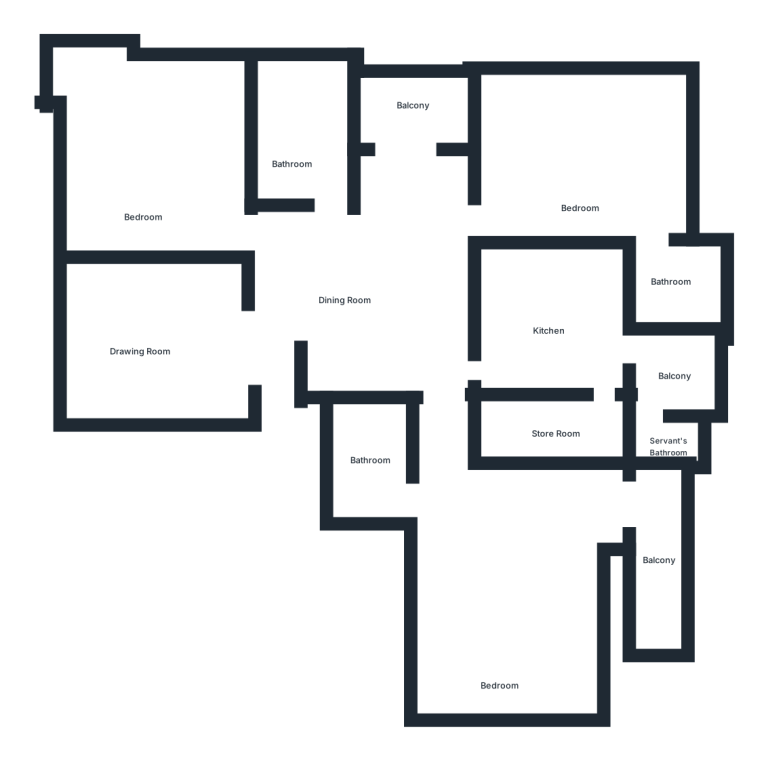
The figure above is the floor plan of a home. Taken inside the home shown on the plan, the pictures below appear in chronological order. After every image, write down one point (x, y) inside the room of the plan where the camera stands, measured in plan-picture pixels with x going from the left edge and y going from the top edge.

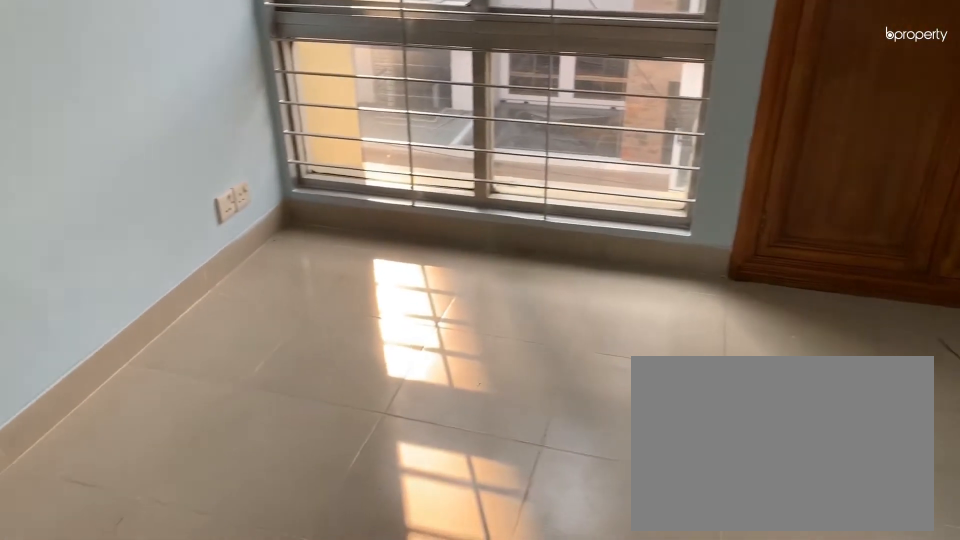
(584, 165)
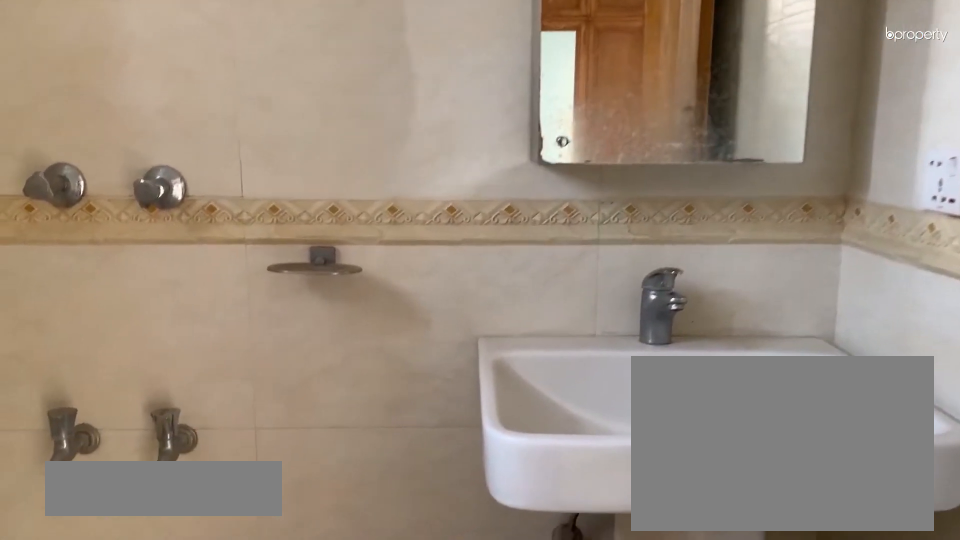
(671, 283)
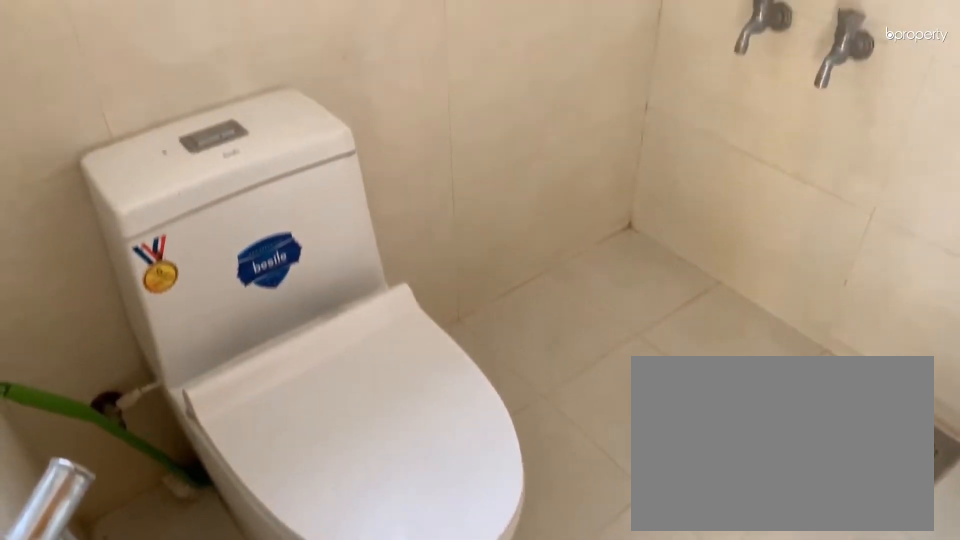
(671, 283)
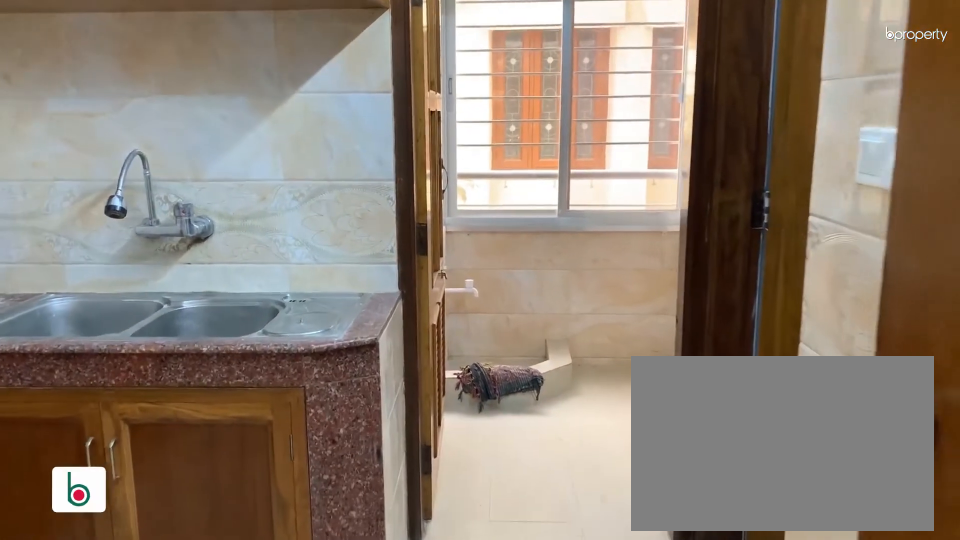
(551, 327)
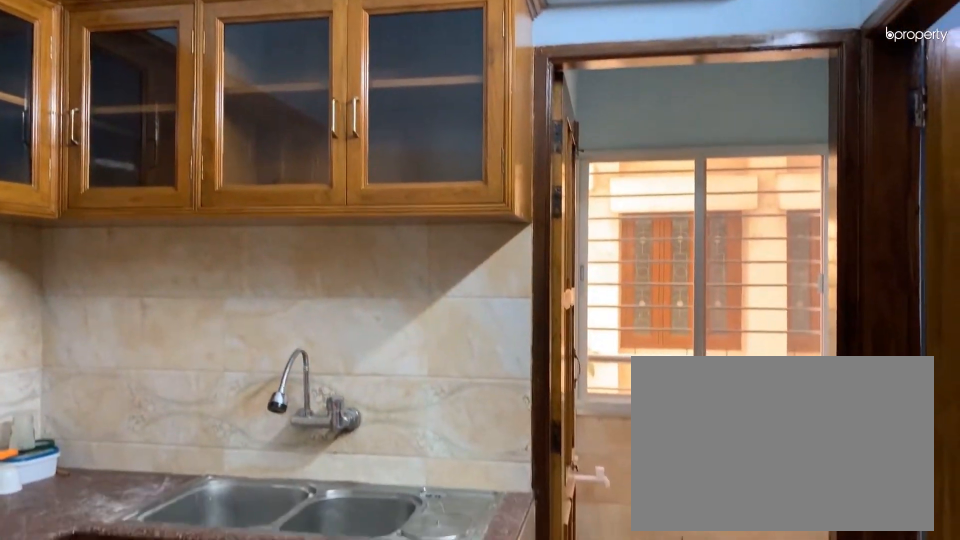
(553, 327)
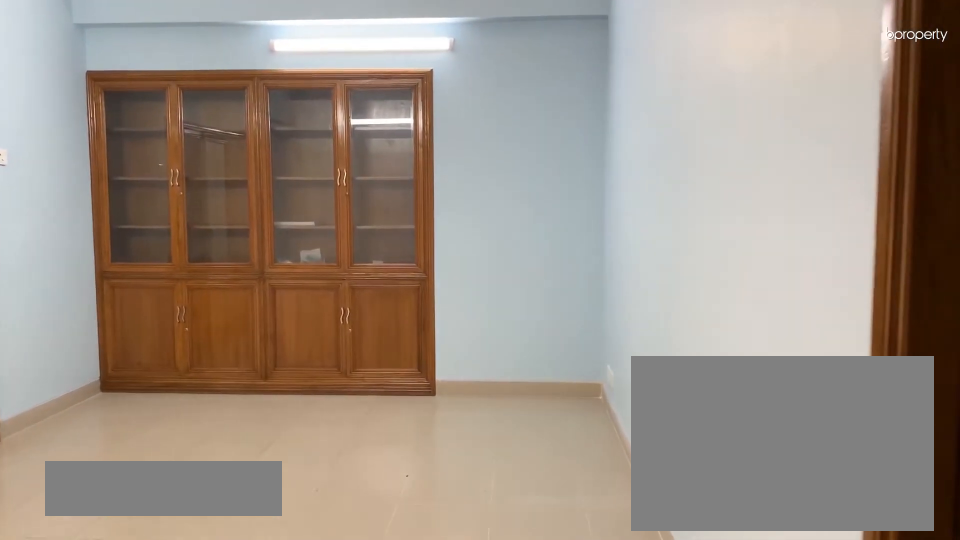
(458, 493)
